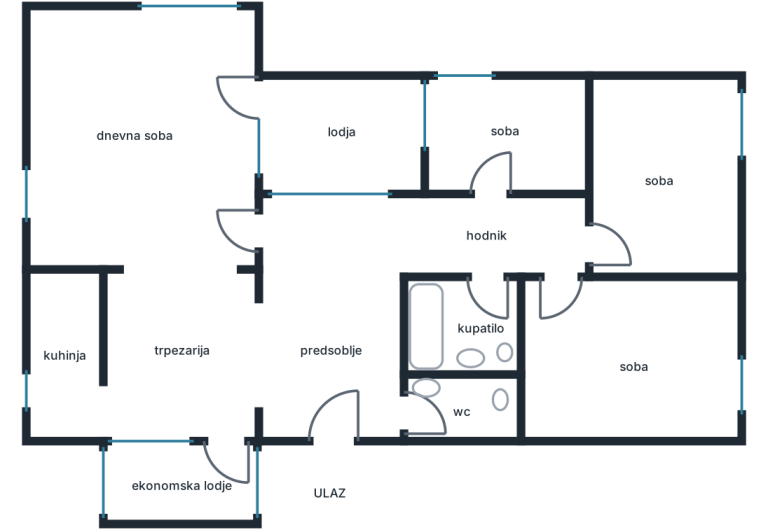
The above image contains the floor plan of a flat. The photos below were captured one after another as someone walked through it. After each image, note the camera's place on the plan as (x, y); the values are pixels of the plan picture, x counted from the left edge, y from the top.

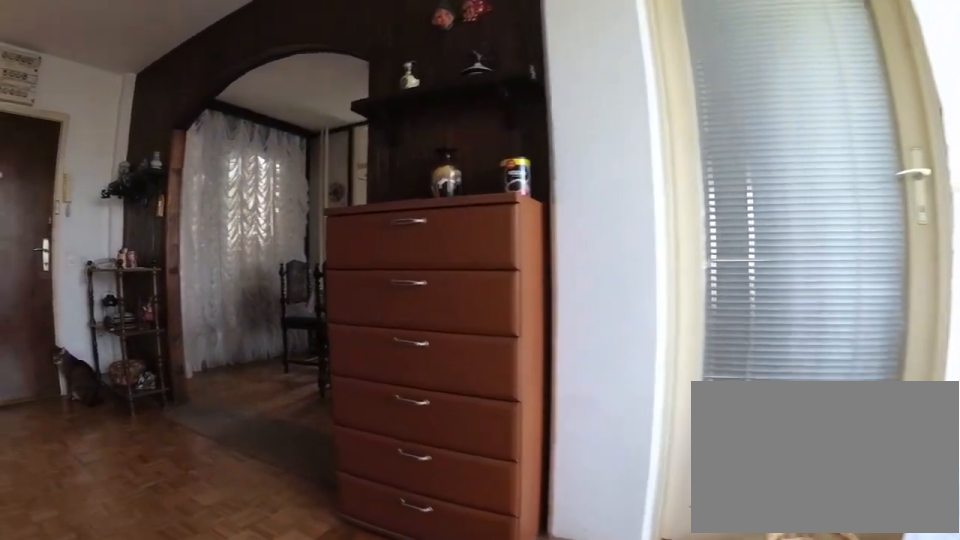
(332, 225)
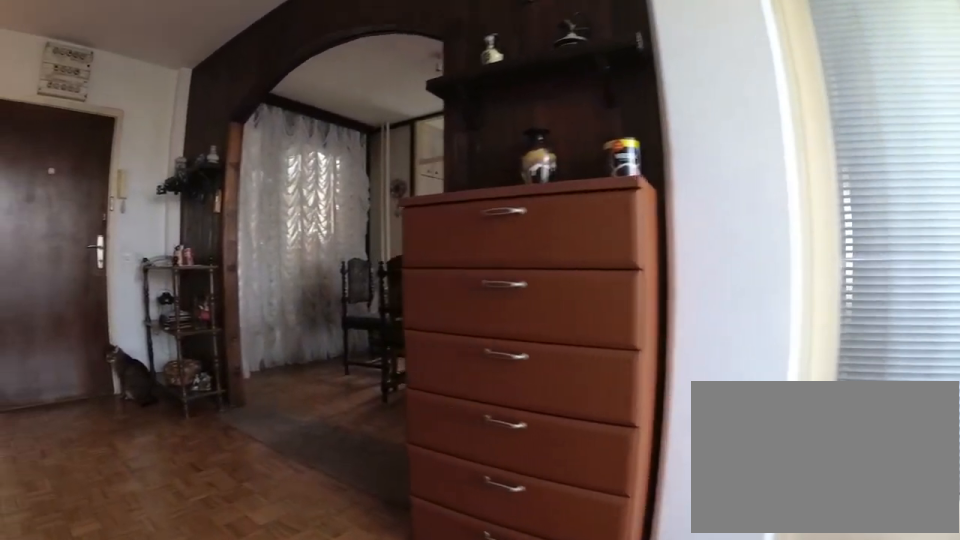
(325, 230)
